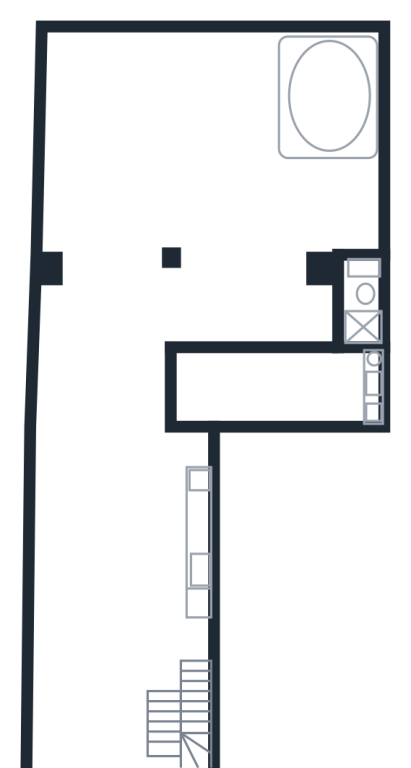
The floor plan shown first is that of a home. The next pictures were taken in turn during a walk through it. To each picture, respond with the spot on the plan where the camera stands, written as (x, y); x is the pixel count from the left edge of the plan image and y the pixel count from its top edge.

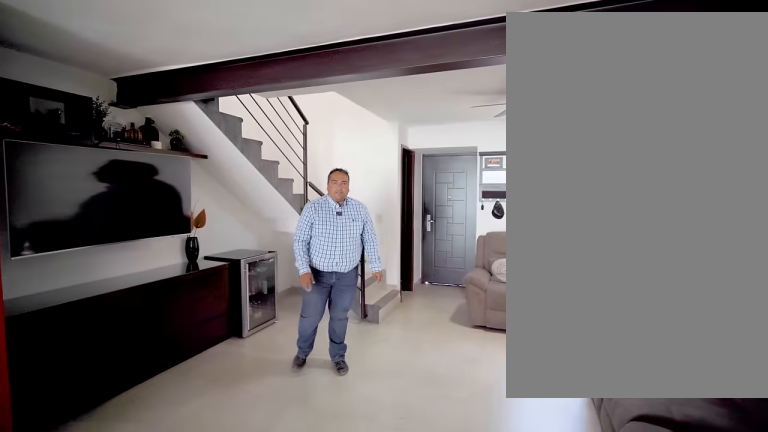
(112, 626)
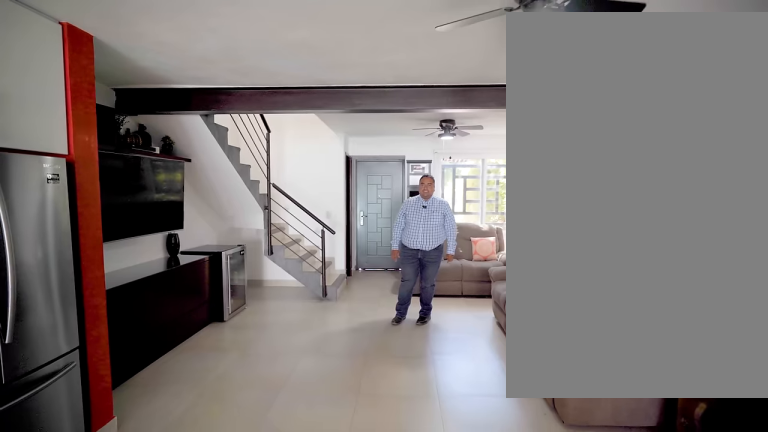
(111, 626)
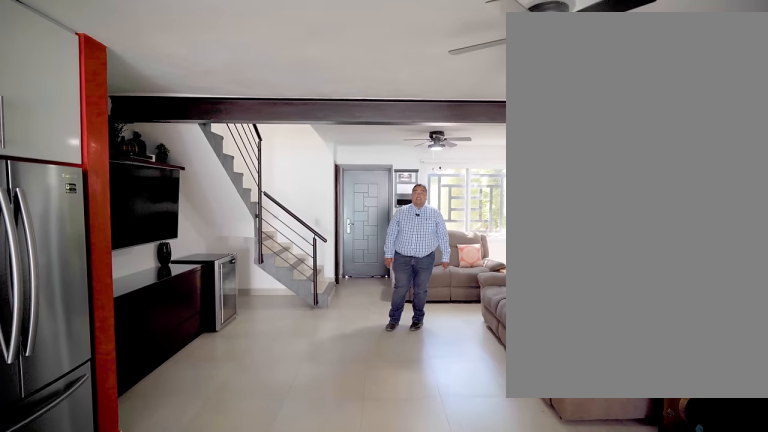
(111, 626)
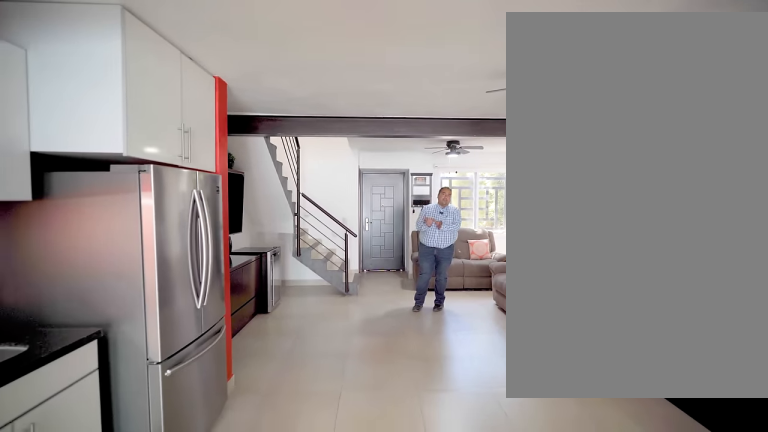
(119, 614)
